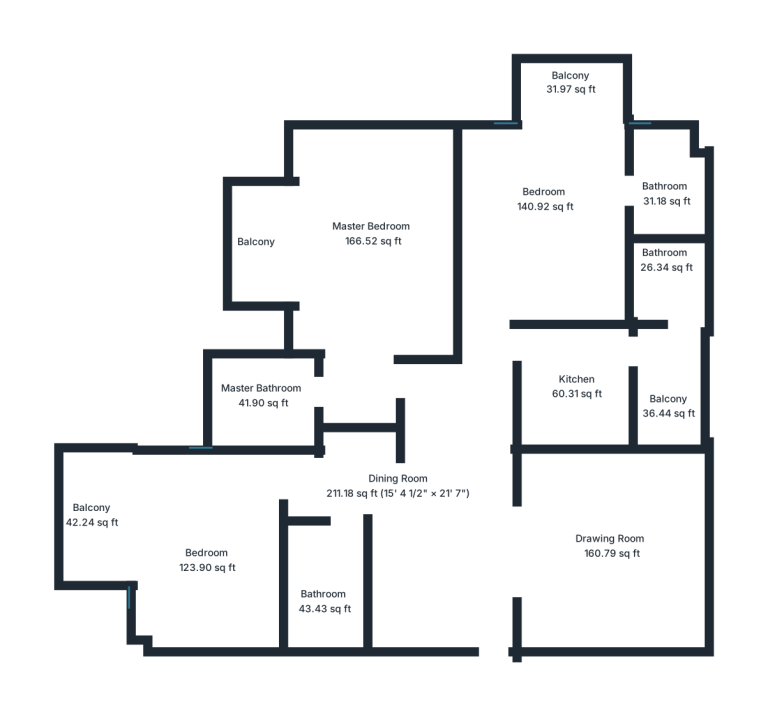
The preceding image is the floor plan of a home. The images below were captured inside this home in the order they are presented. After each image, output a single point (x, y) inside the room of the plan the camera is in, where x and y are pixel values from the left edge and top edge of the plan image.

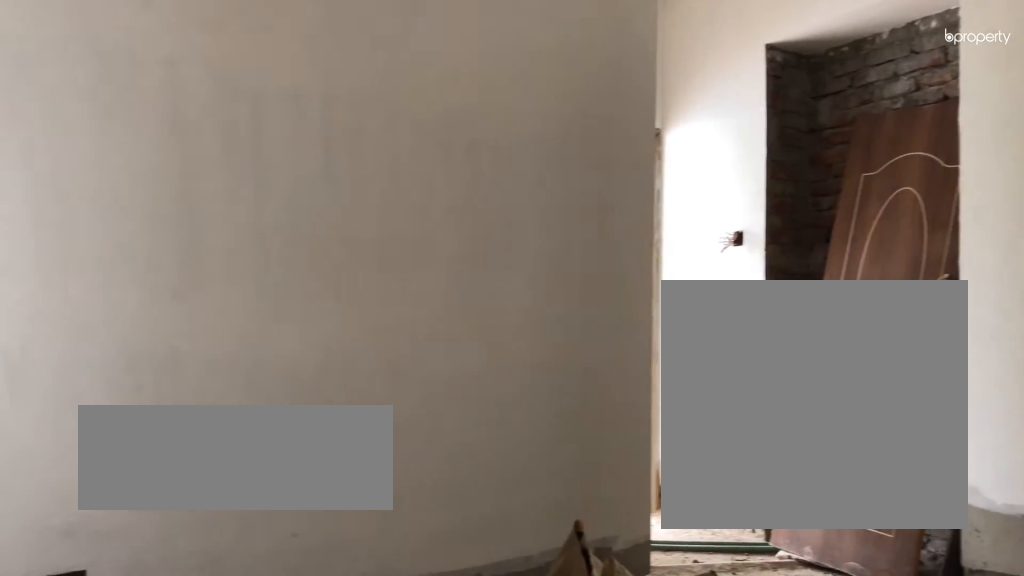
(434, 573)
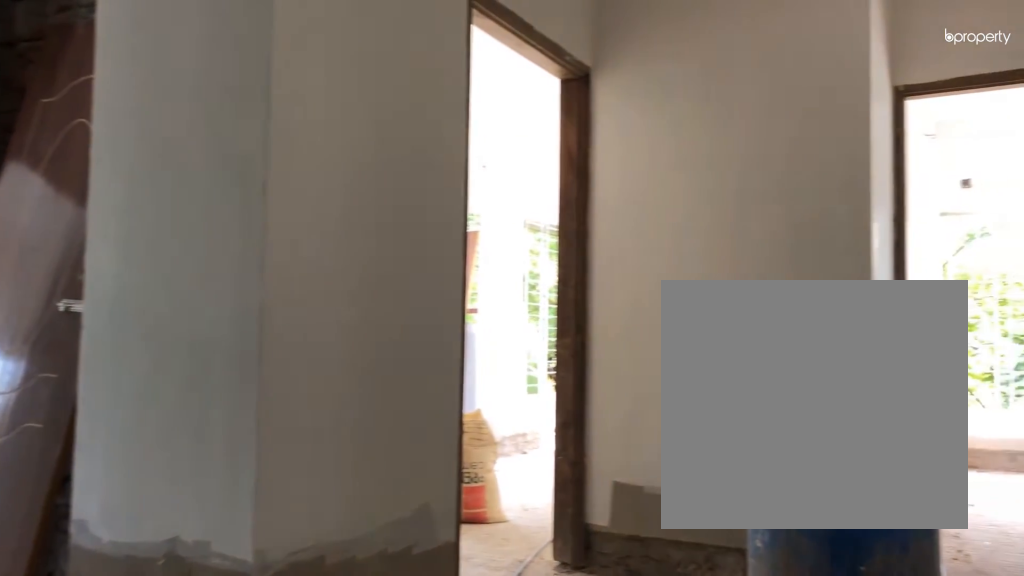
(434, 573)
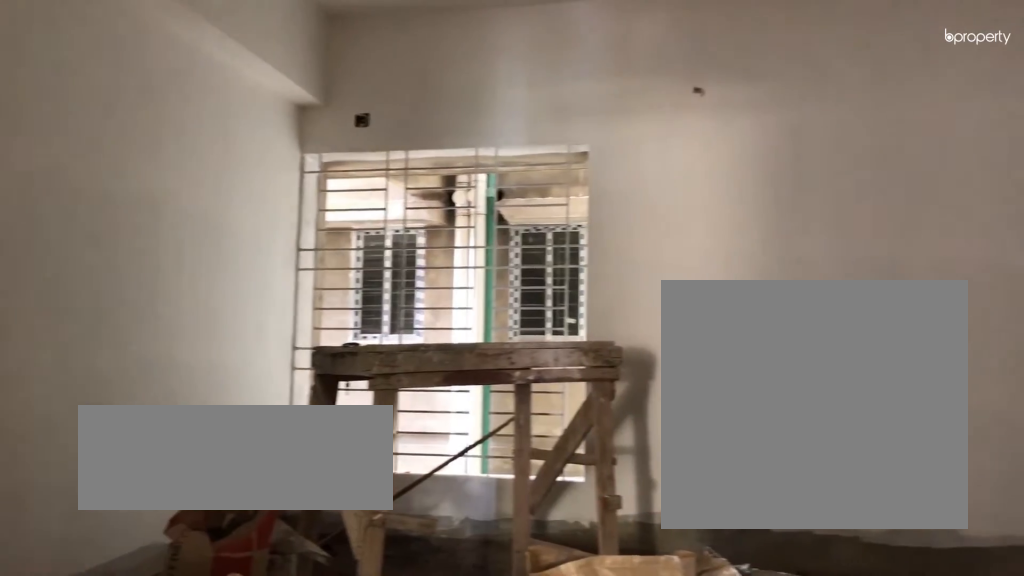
(613, 551)
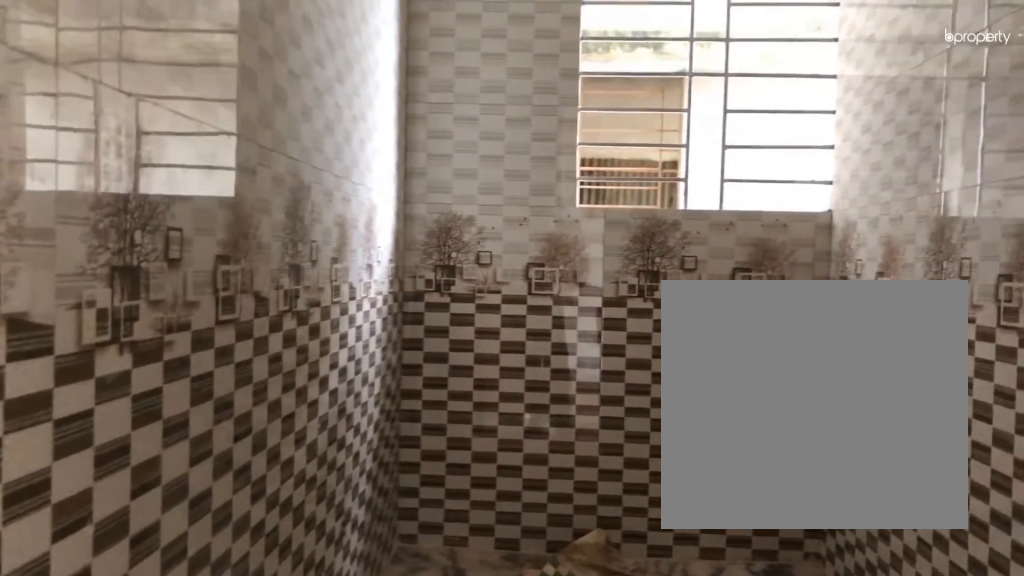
(323, 602)
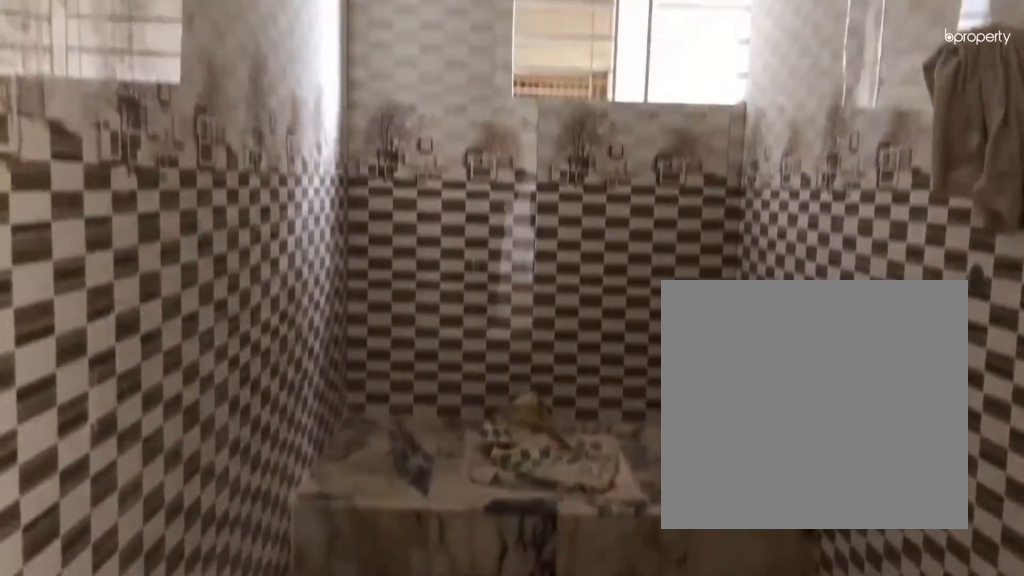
(324, 602)
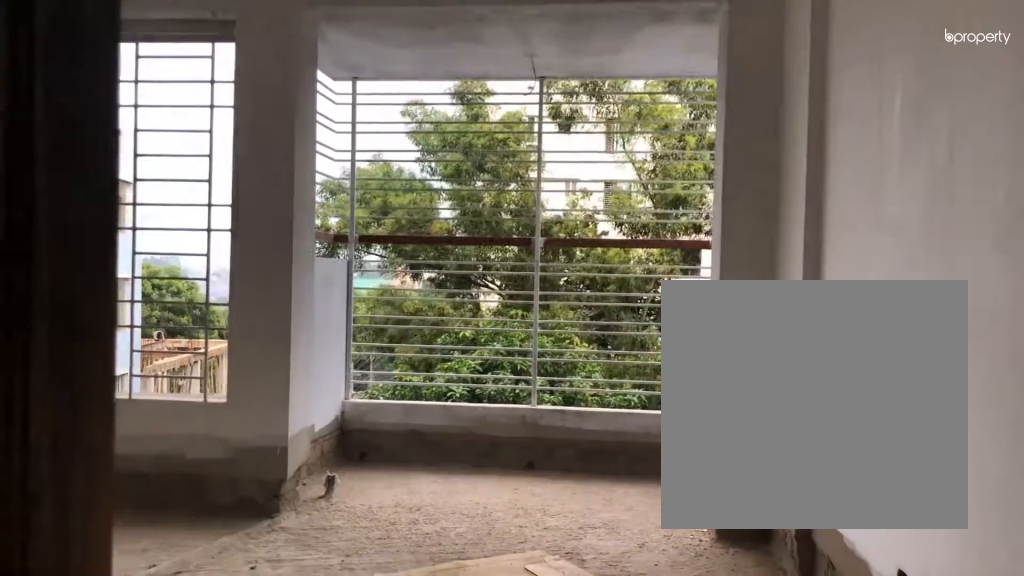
(208, 559)
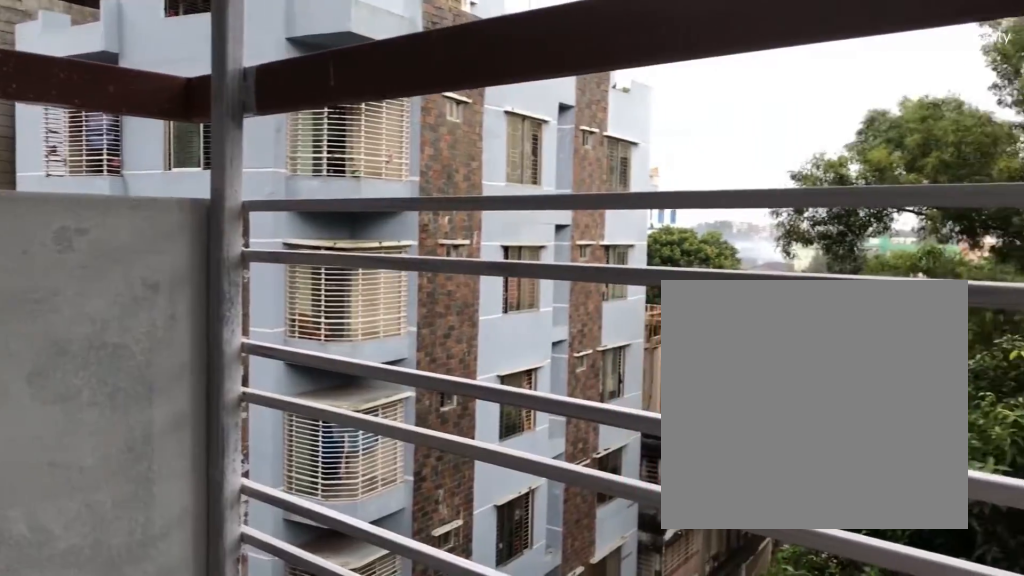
(94, 510)
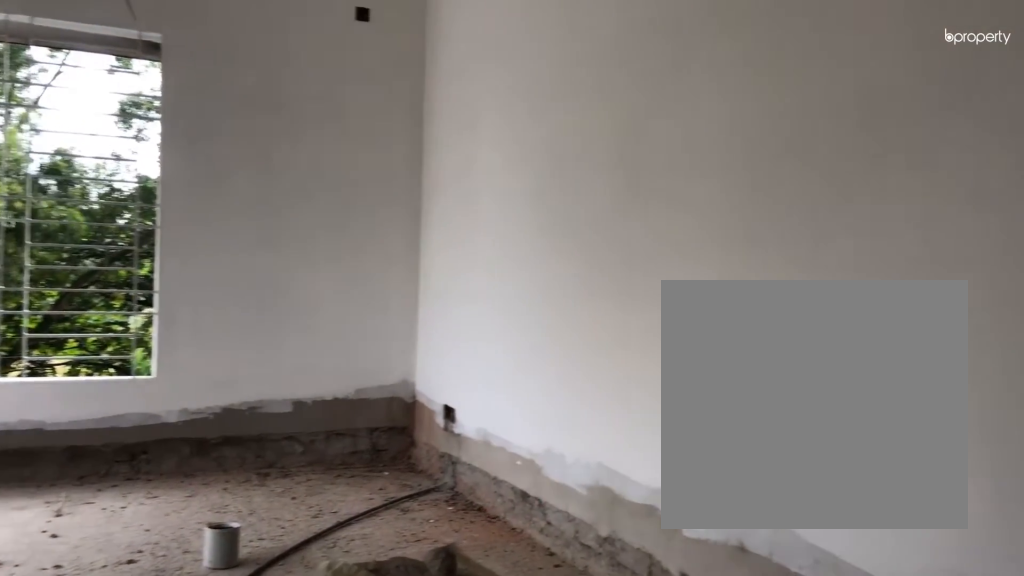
(375, 235)
